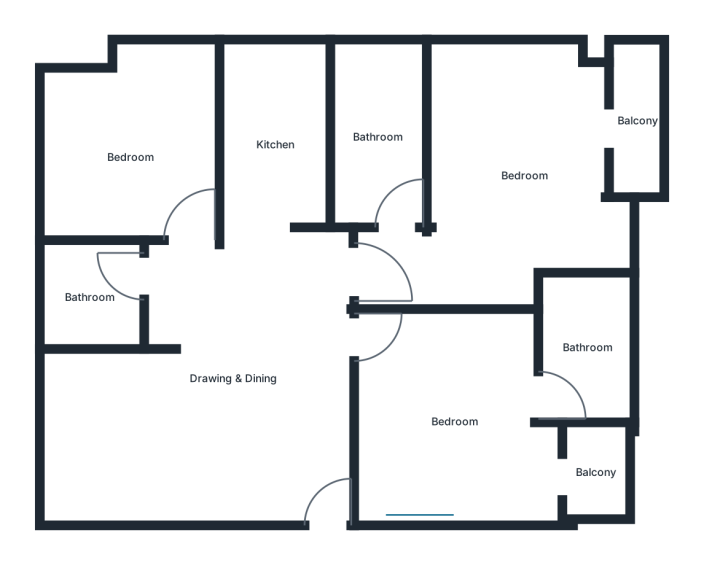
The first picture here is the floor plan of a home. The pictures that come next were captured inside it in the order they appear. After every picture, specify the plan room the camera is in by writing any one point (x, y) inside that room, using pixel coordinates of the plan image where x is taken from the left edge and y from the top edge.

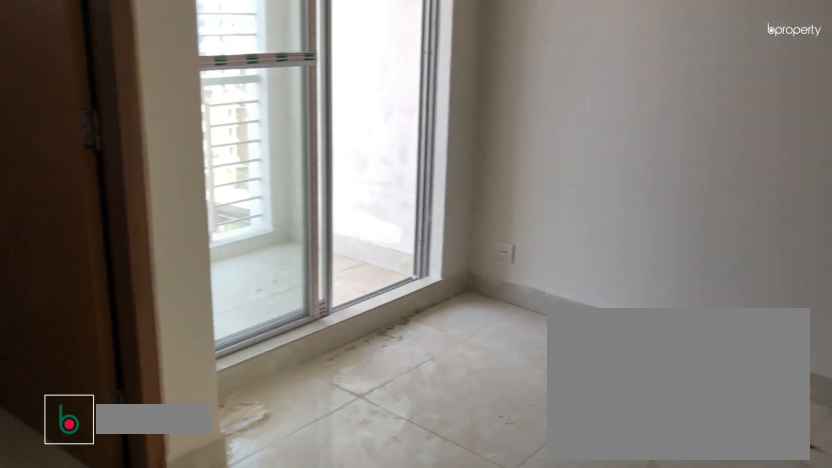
(456, 421)
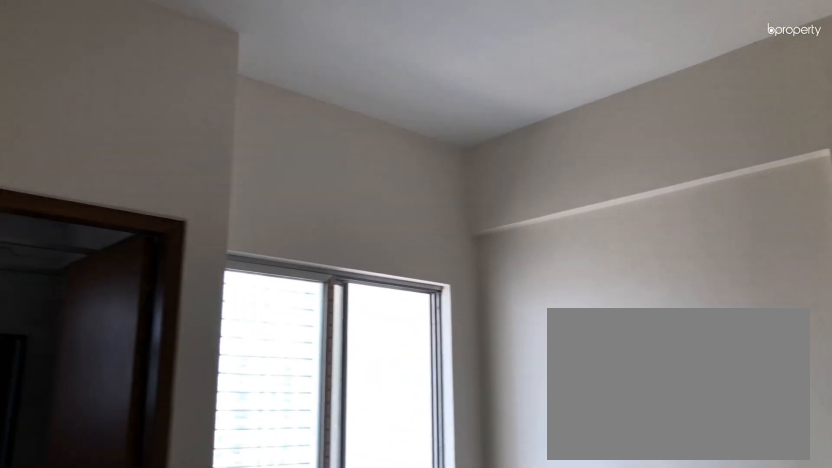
(456, 421)
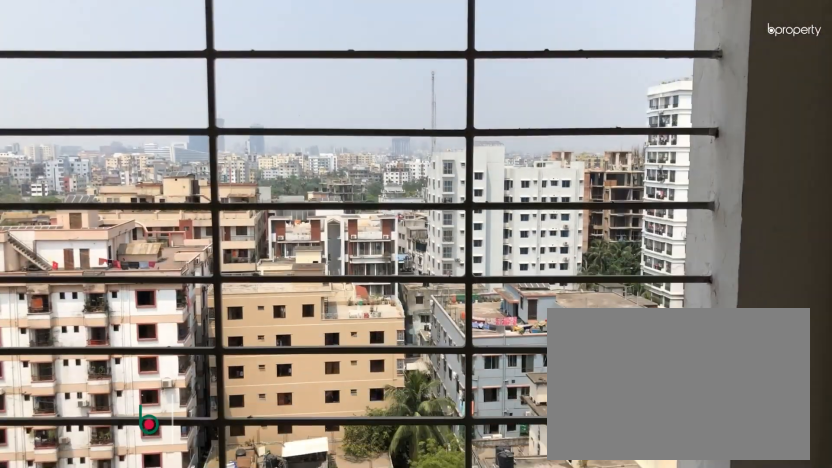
(600, 472)
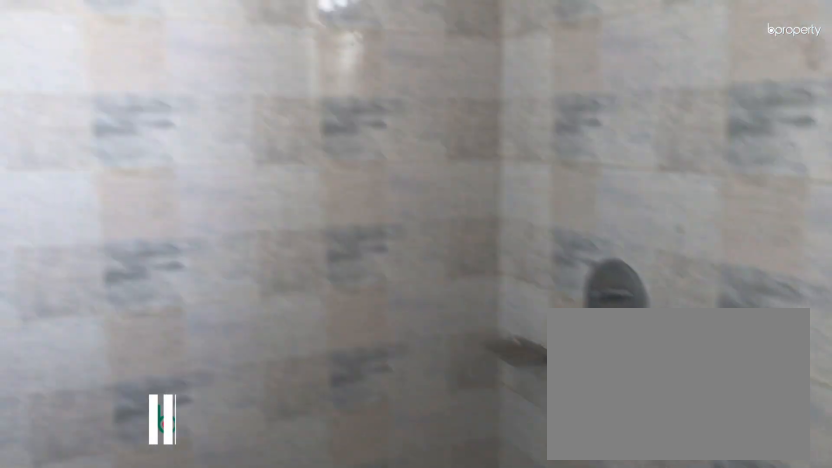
(588, 347)
